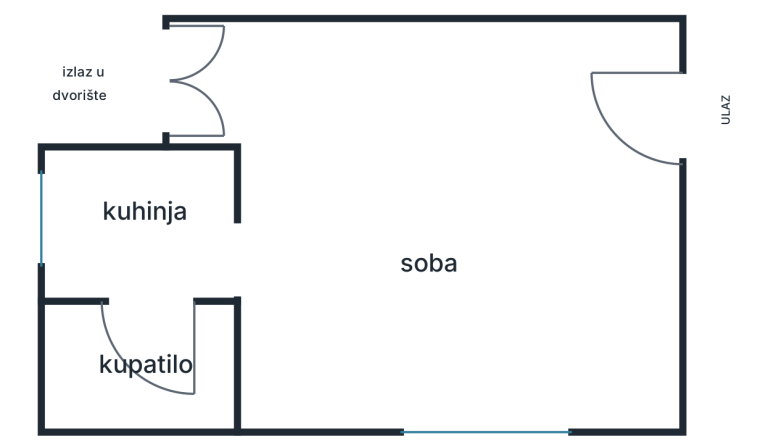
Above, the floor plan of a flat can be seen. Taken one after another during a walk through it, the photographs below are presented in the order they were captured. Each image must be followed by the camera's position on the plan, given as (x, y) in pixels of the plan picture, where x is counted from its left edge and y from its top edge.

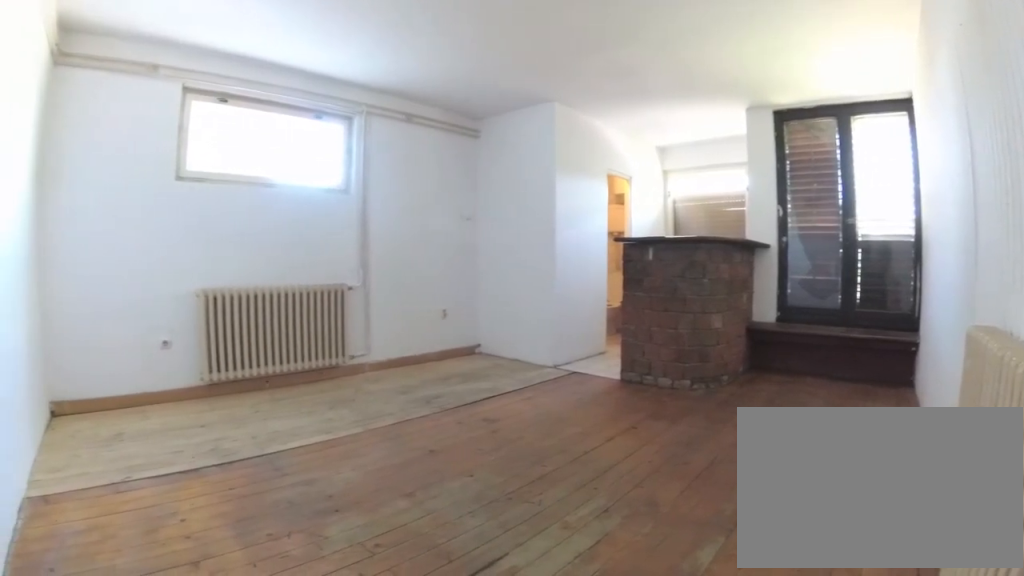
(653, 83)
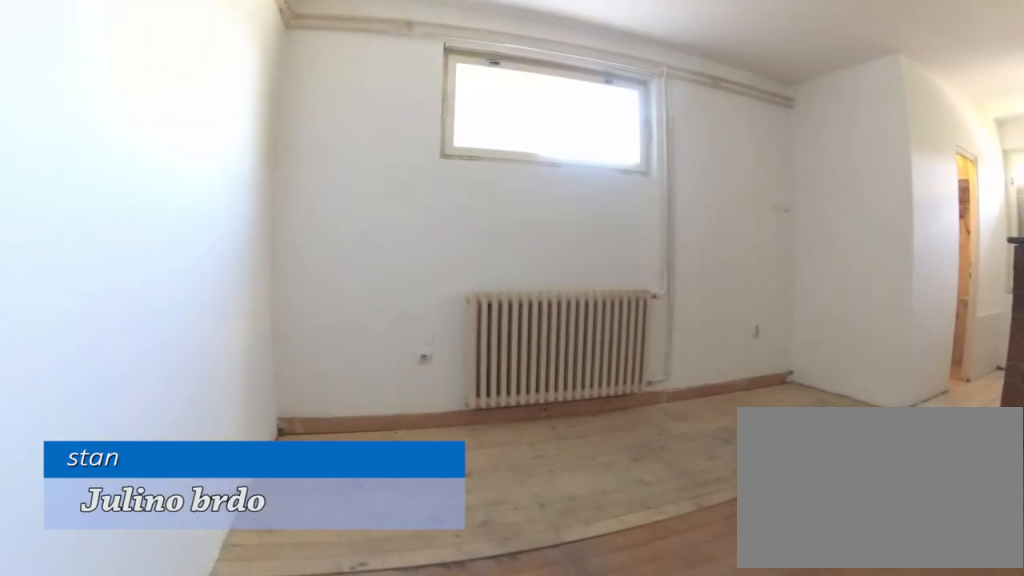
(643, 161)
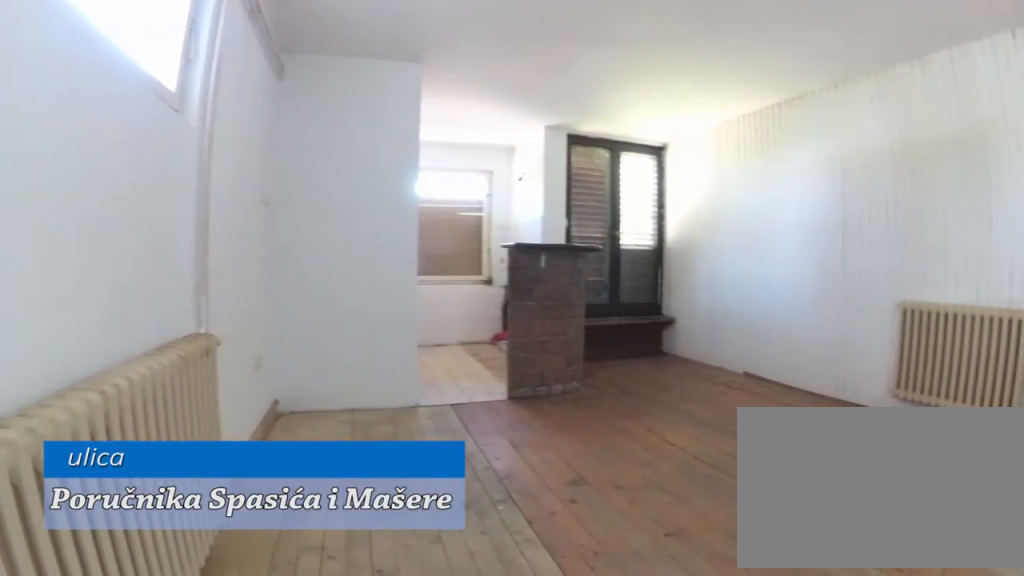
(595, 352)
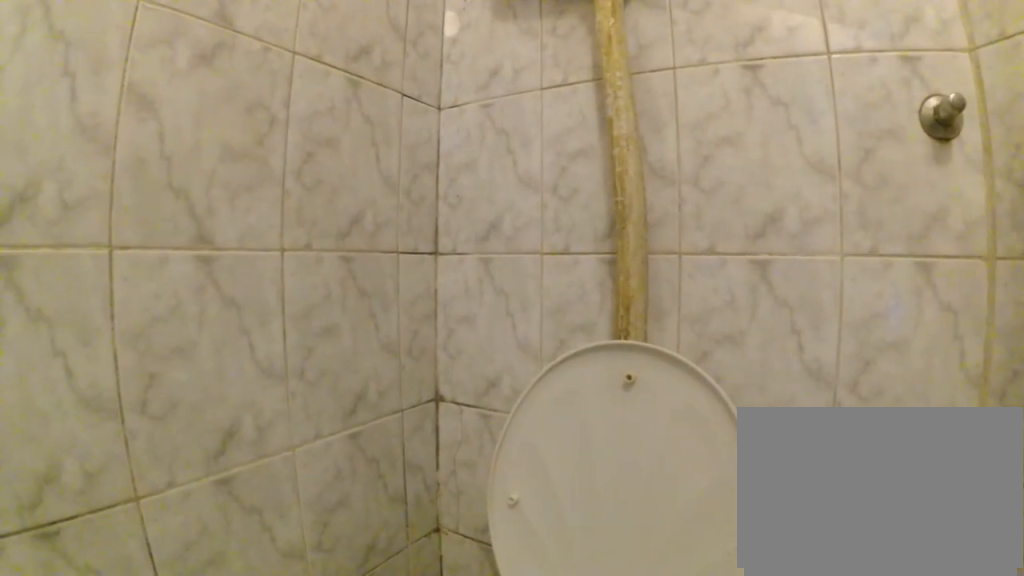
(117, 350)
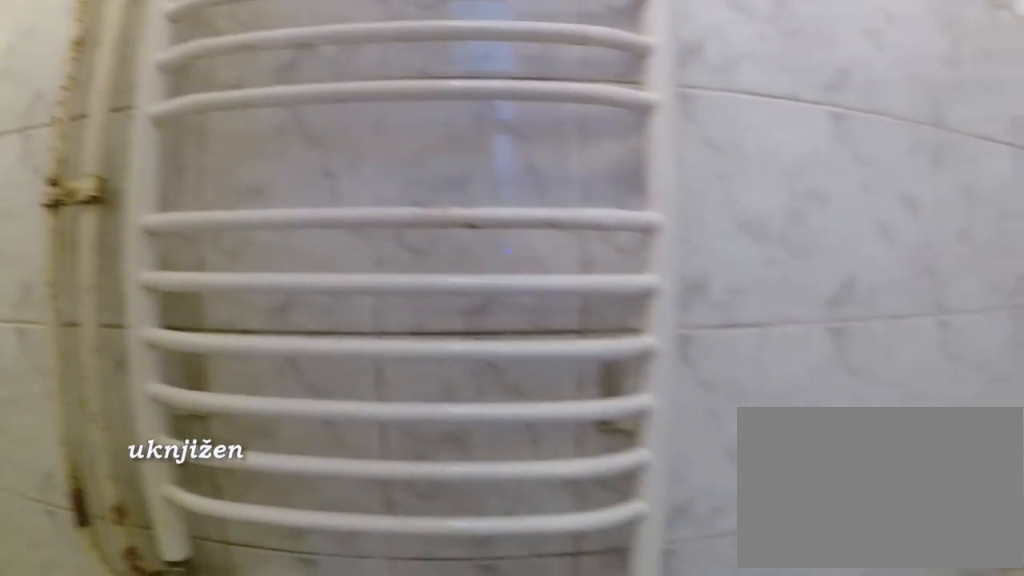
(115, 346)
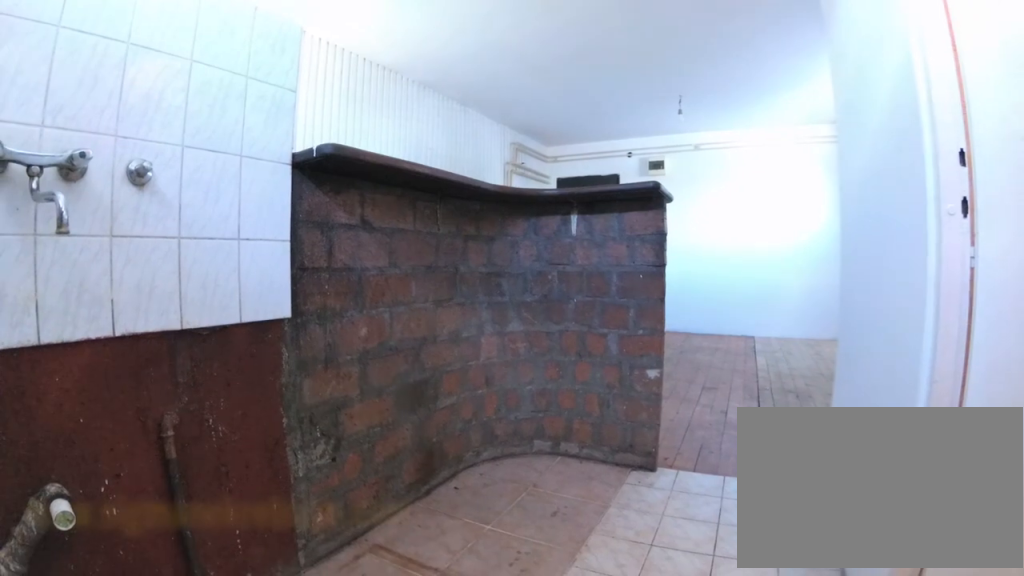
(100, 247)
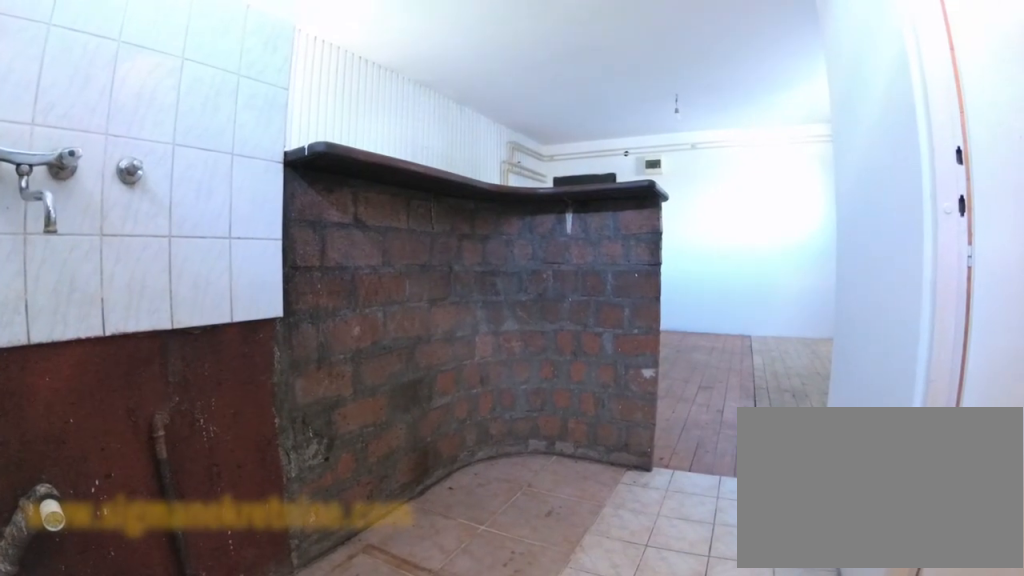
(94, 246)
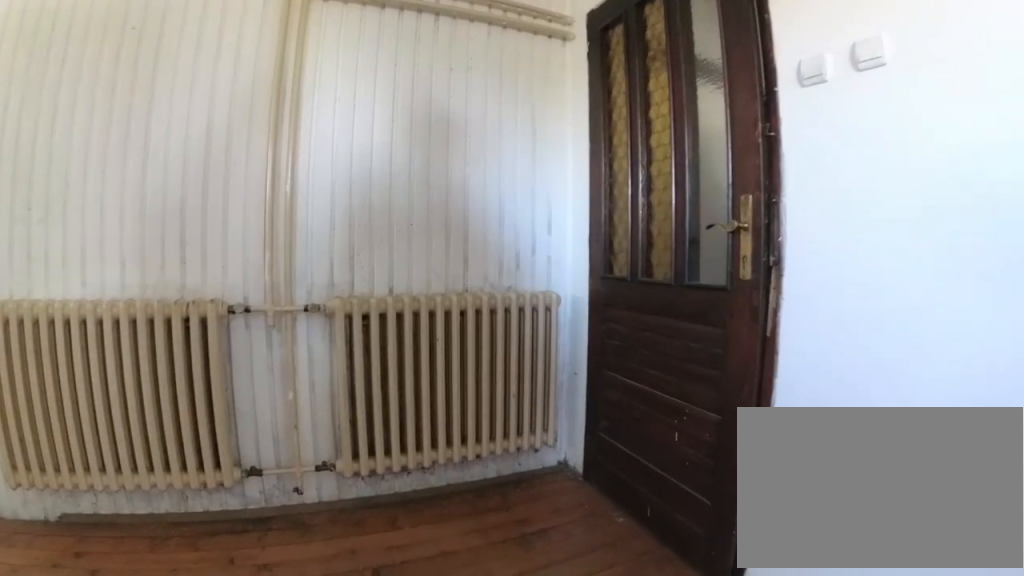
(546, 178)
